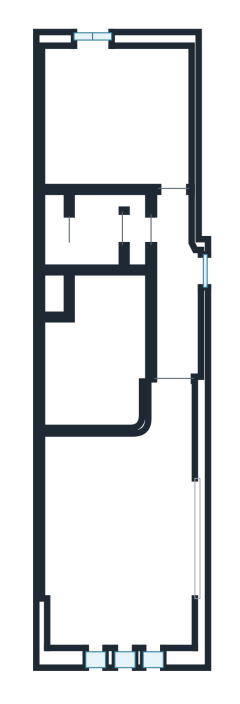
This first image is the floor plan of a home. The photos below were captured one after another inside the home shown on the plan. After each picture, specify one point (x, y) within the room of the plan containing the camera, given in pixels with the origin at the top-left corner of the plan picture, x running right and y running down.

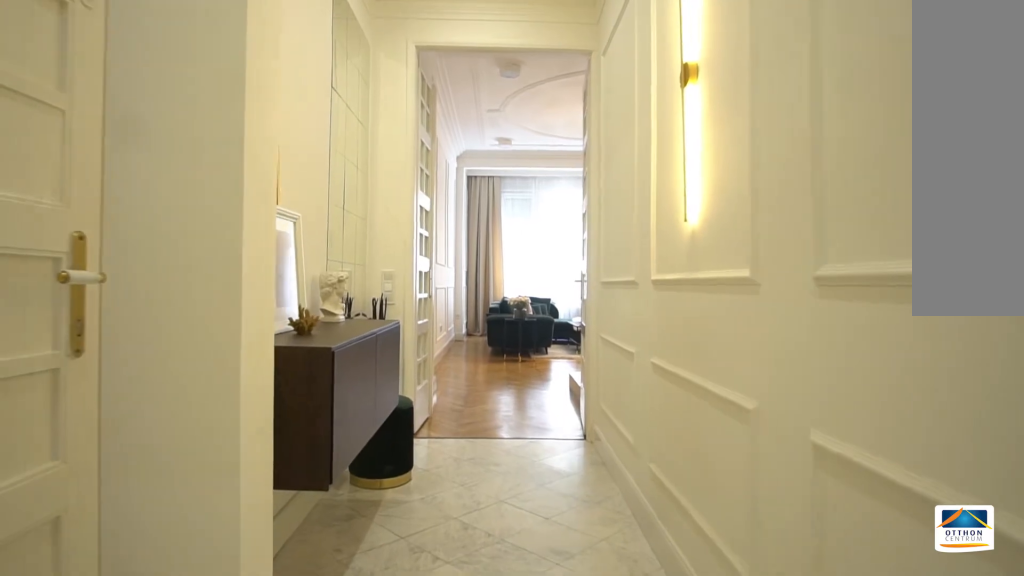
(178, 296)
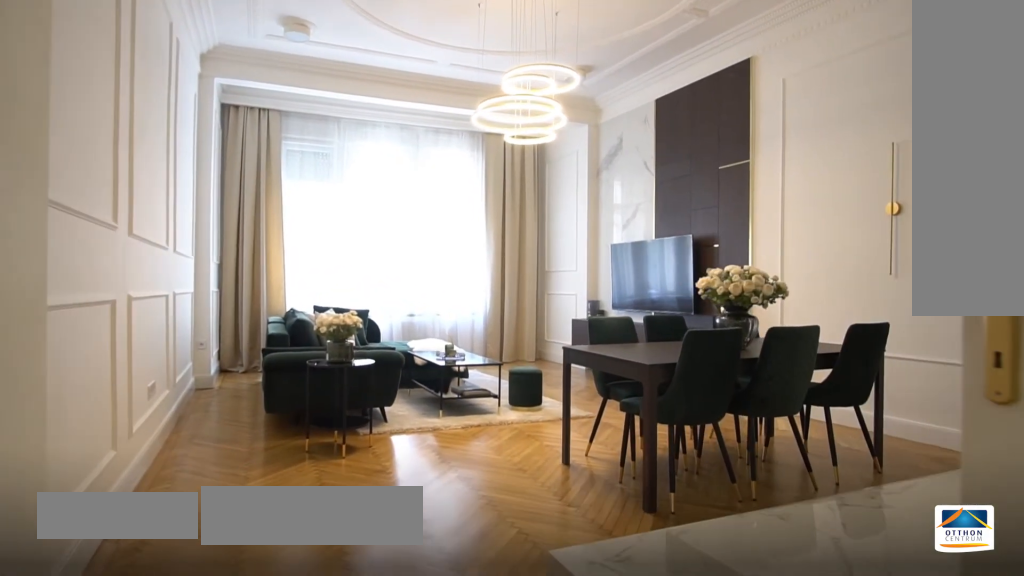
(116, 537)
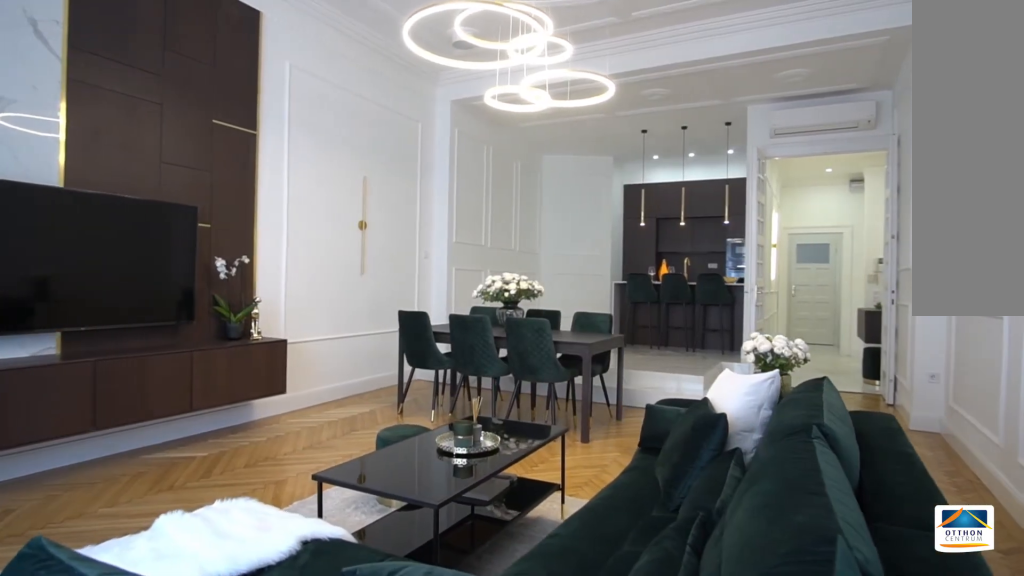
(117, 537)
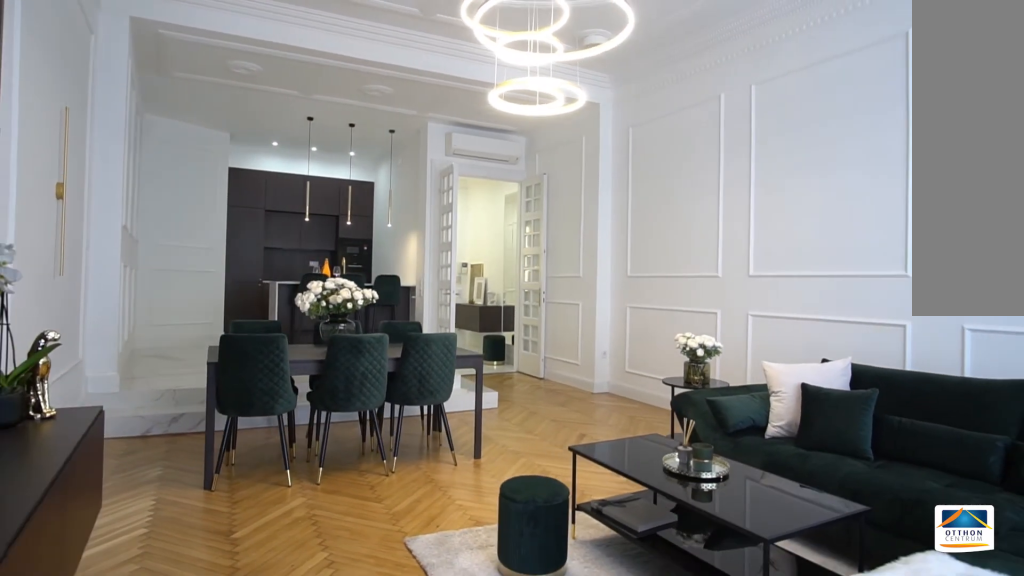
(117, 537)
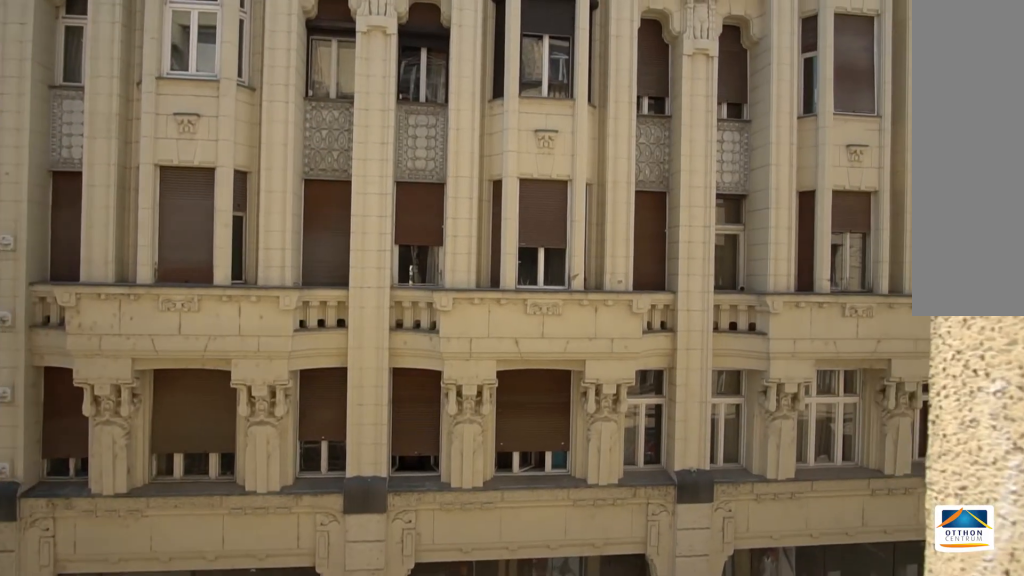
(117, 536)
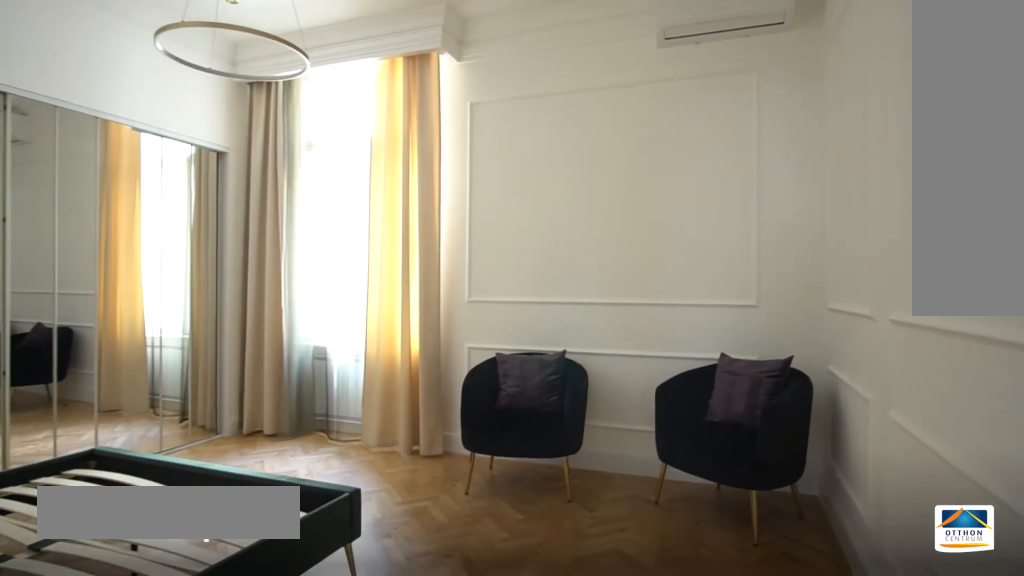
(123, 124)
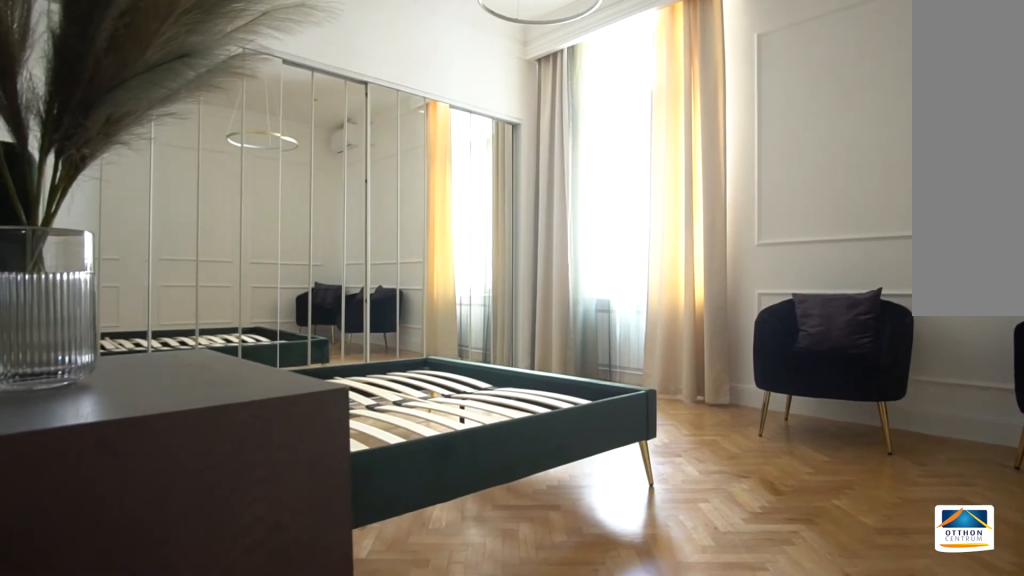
(123, 124)
